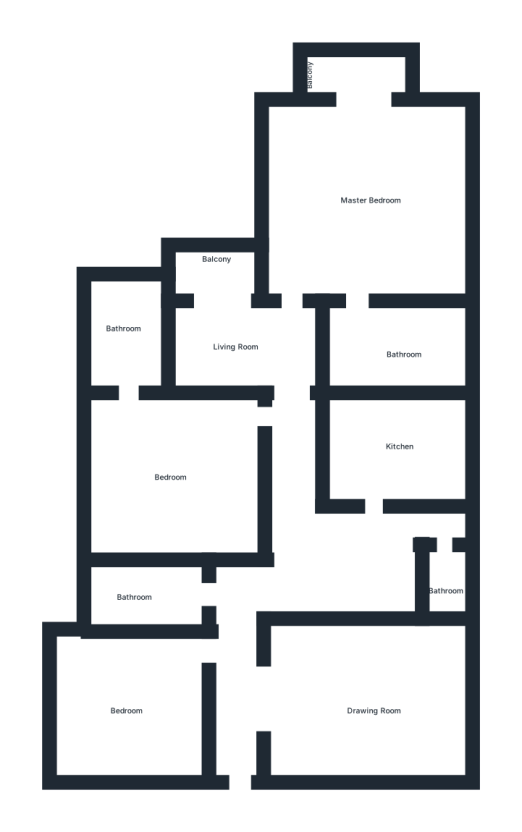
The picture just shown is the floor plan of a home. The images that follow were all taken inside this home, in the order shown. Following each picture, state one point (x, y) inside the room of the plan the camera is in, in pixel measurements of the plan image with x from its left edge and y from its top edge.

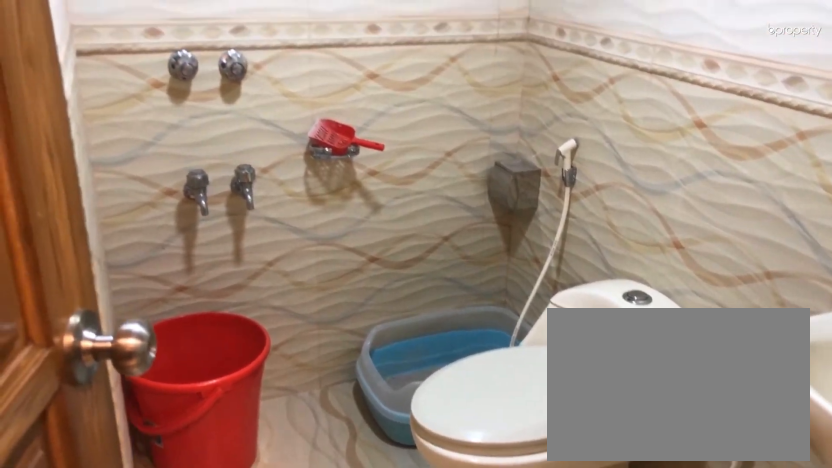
(138, 599)
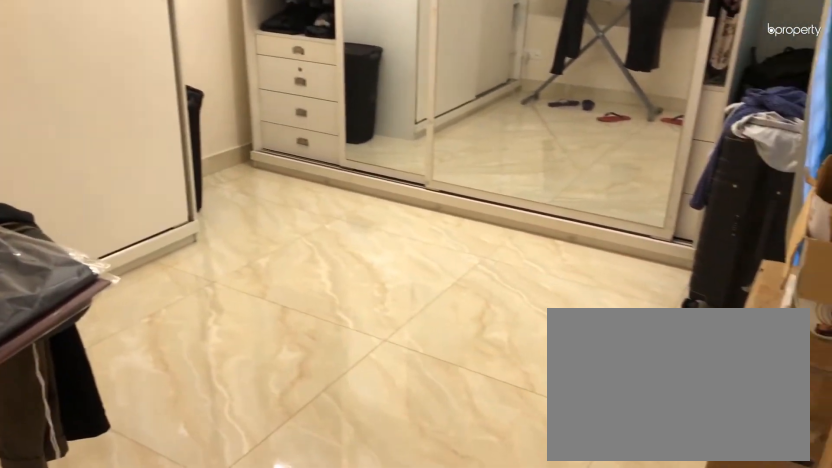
(142, 698)
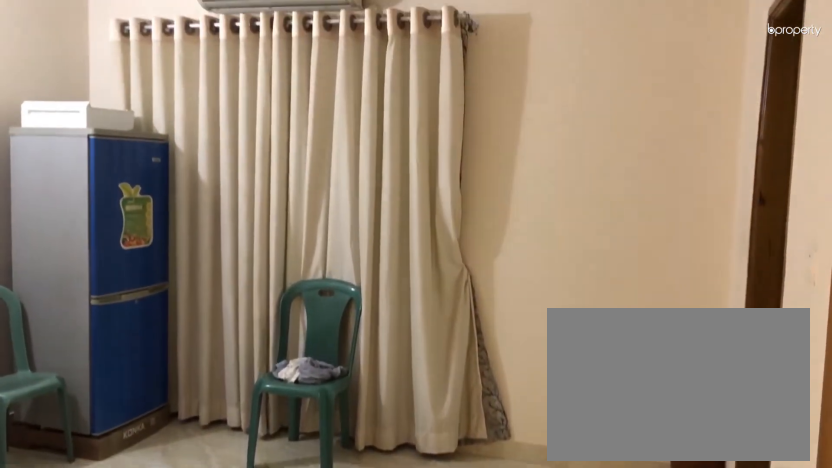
(153, 467)
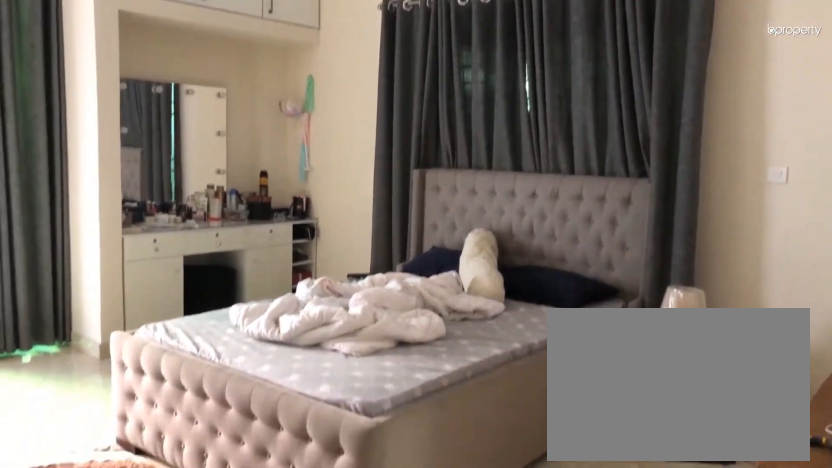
(367, 197)
